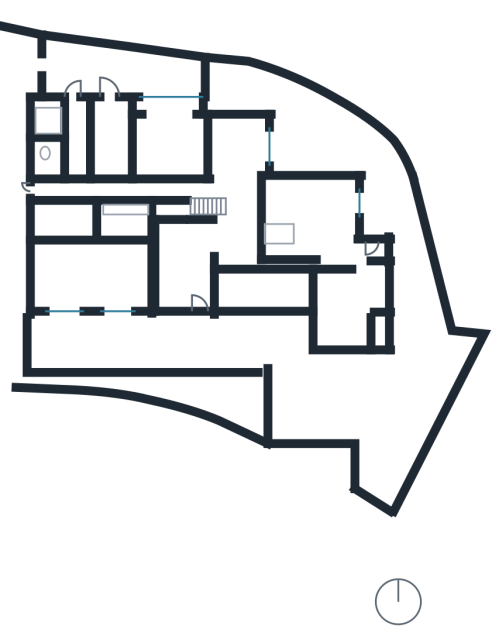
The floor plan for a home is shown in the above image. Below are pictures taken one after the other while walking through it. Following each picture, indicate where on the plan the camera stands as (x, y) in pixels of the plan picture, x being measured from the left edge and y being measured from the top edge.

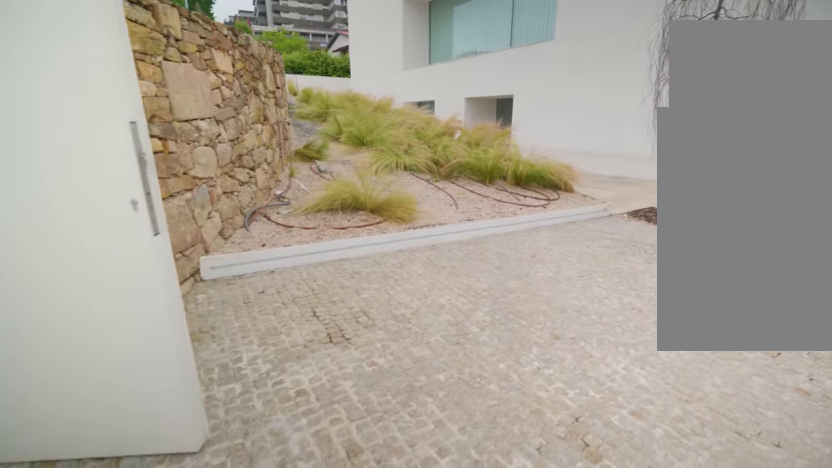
(285, 424)
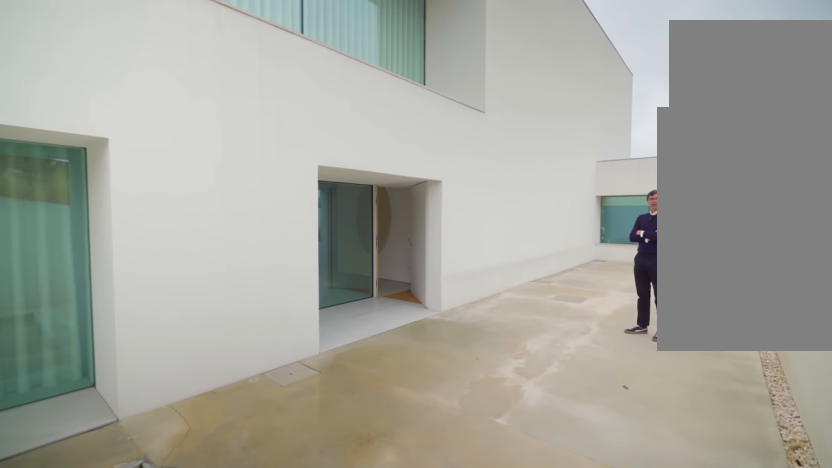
(138, 363)
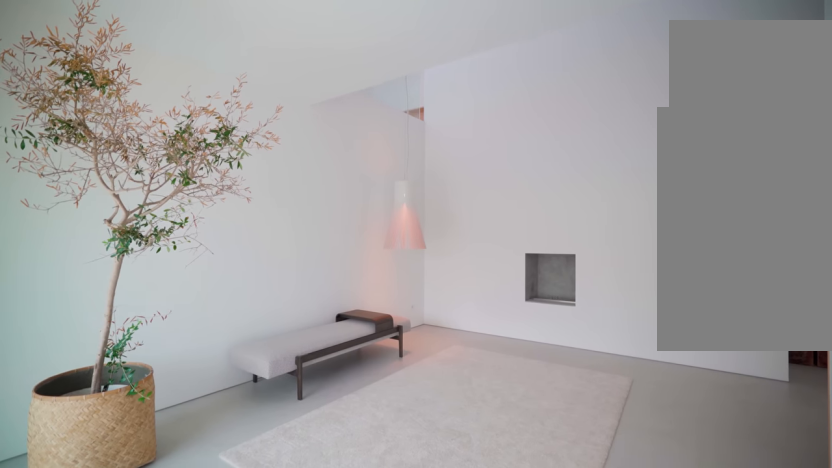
(199, 301)
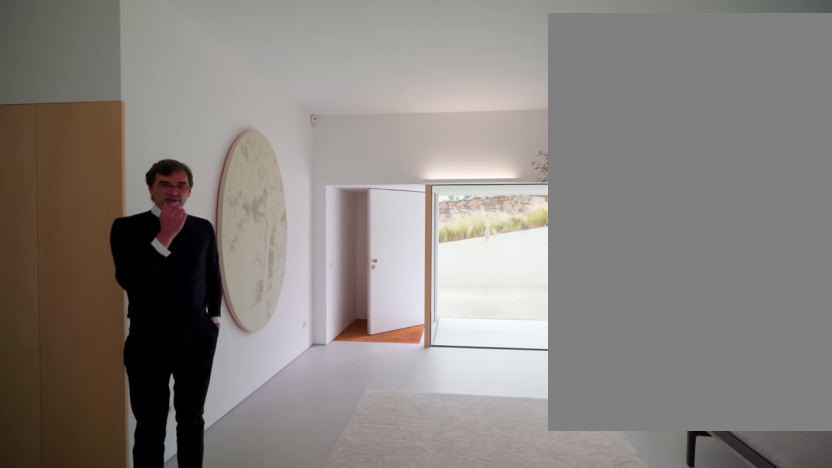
(173, 236)
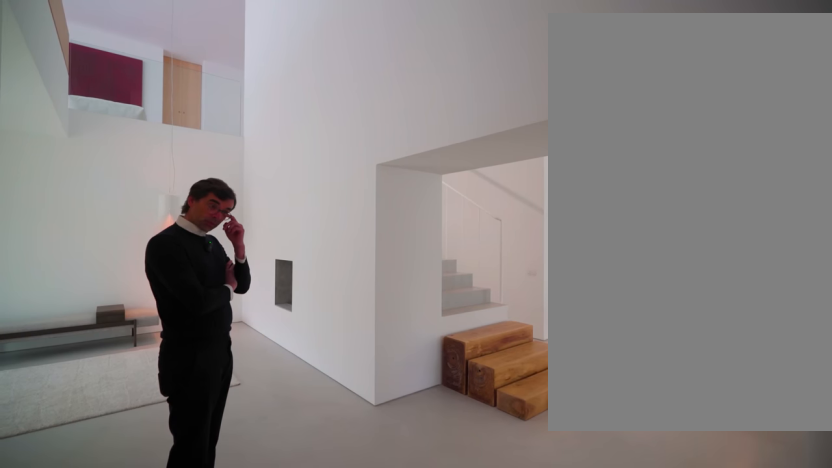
(248, 237)
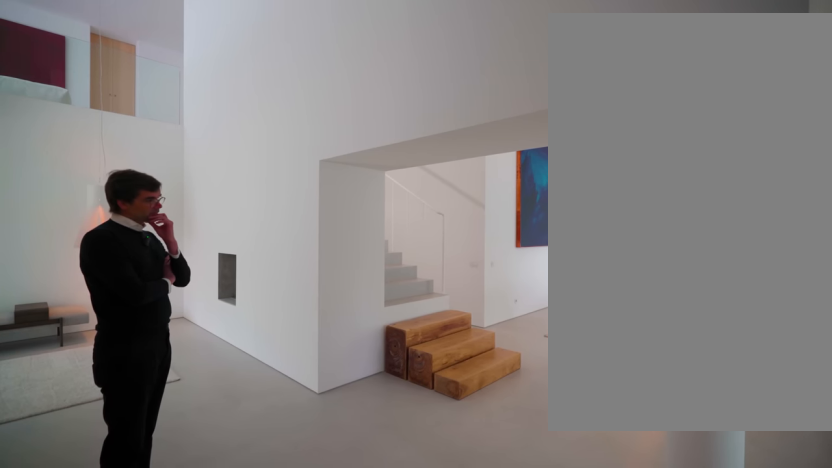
(248, 237)
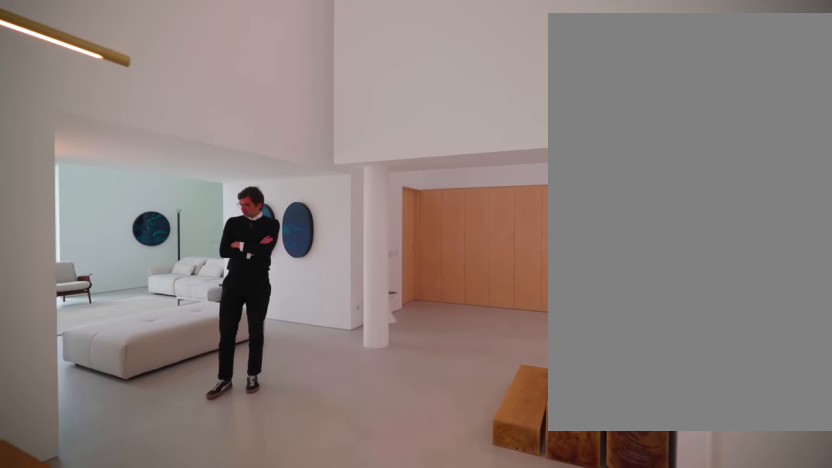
(224, 176)
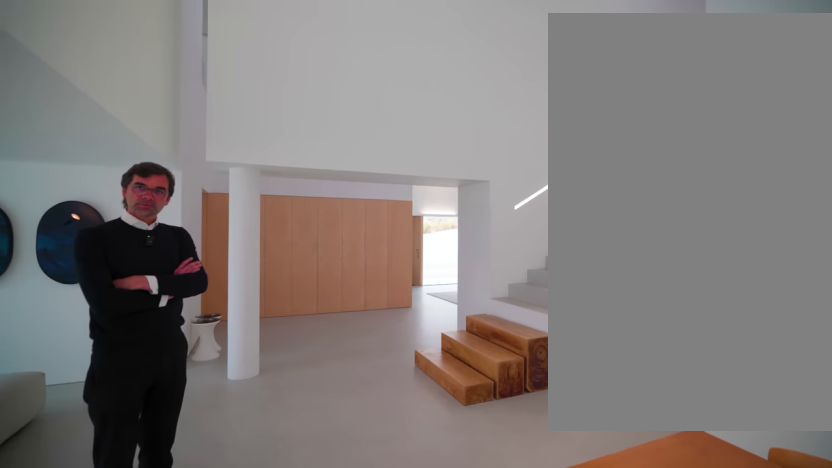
(246, 133)
